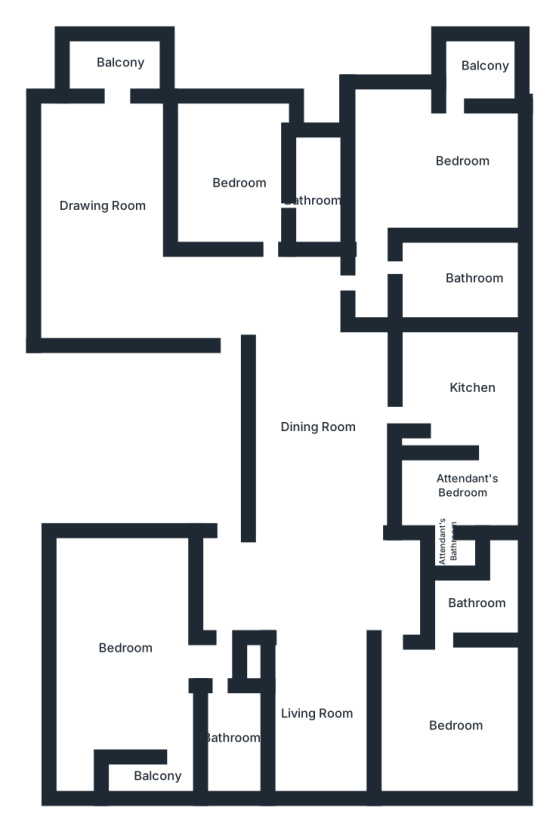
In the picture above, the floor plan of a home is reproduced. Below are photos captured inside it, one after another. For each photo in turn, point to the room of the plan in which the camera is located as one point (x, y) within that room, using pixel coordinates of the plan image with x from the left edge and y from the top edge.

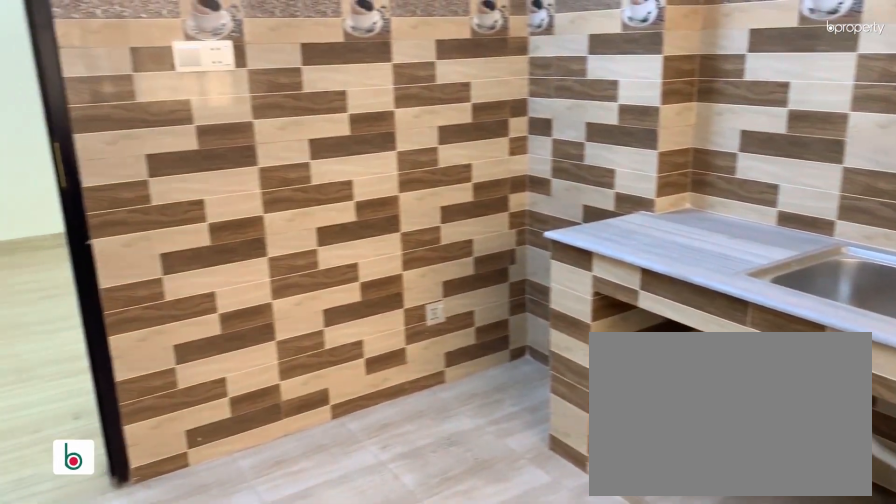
(436, 409)
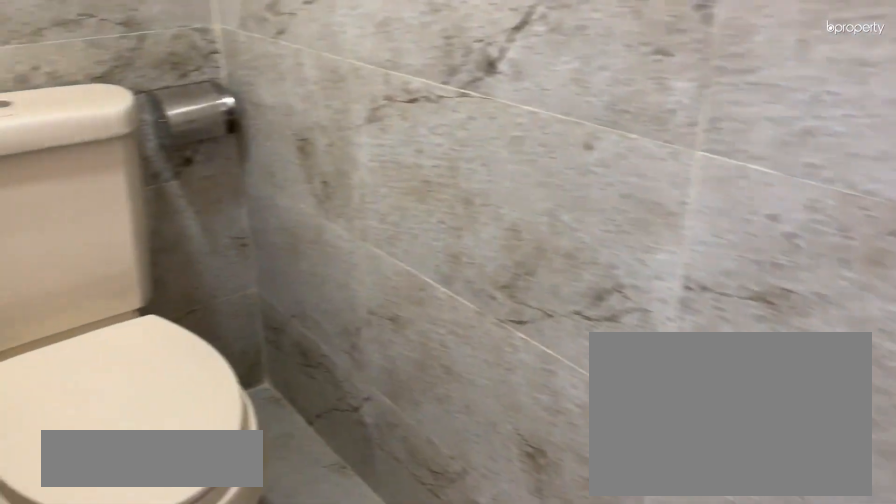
(475, 603)
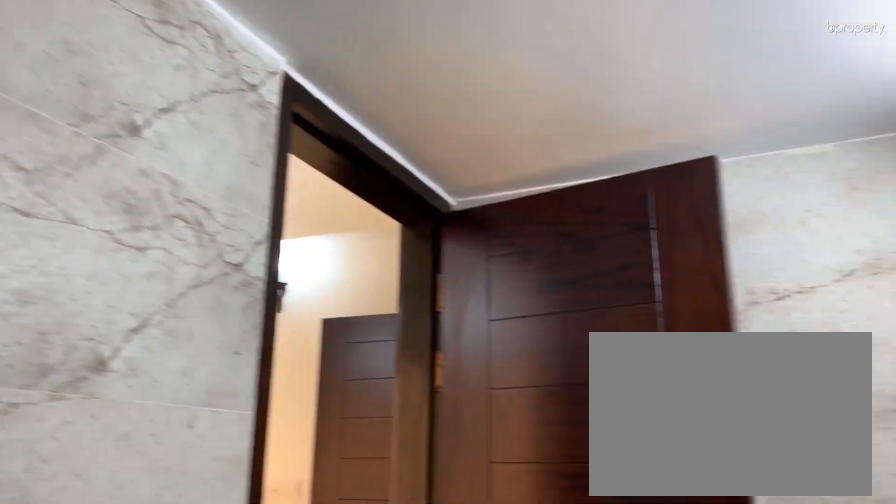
(475, 603)
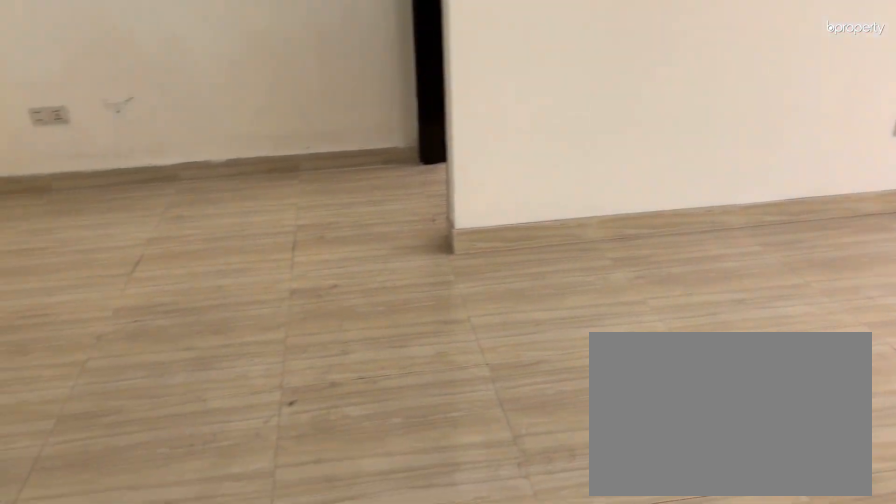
(311, 720)
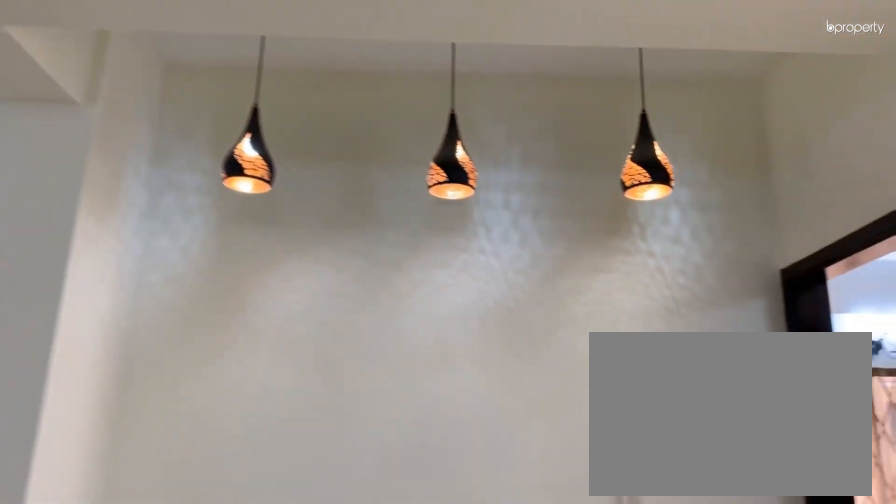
(311, 720)
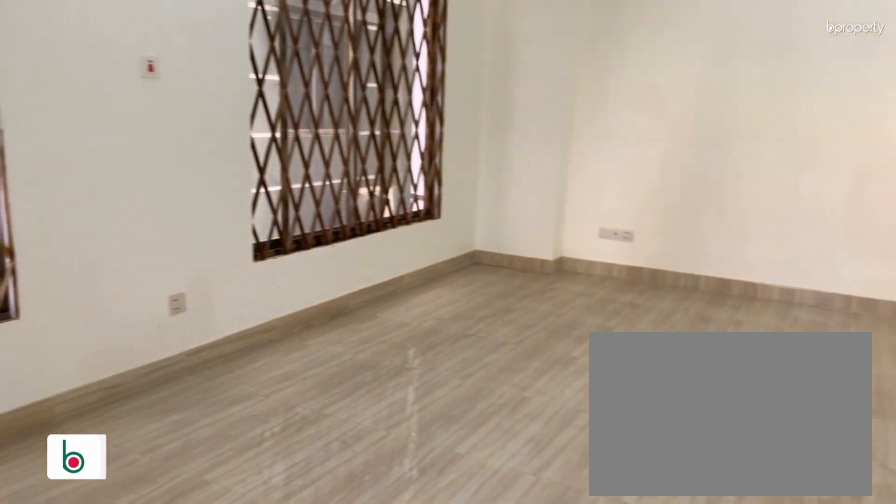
(119, 655)
